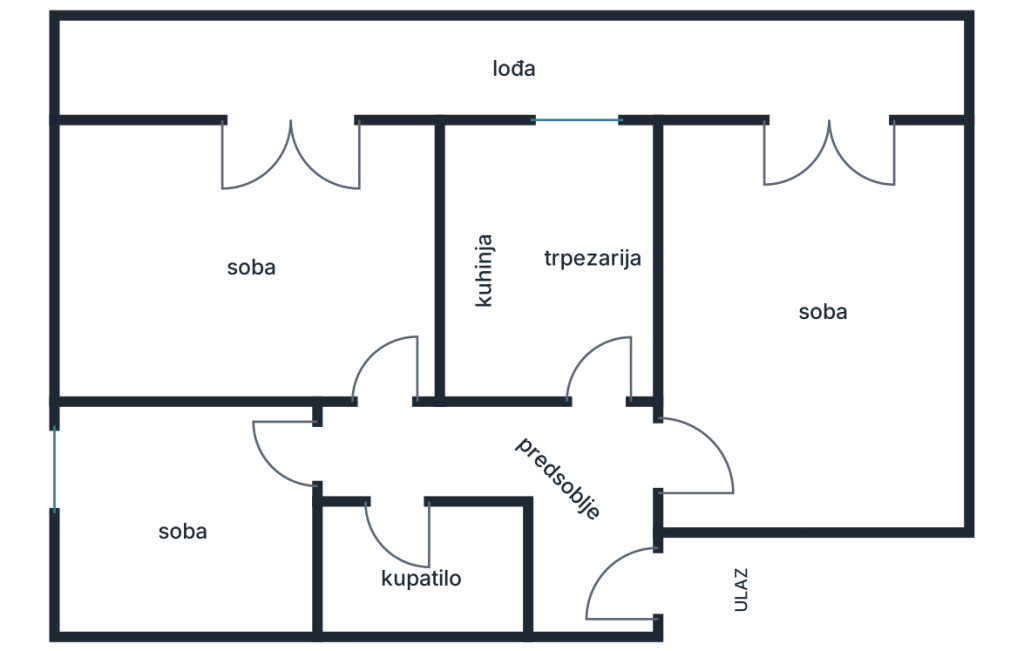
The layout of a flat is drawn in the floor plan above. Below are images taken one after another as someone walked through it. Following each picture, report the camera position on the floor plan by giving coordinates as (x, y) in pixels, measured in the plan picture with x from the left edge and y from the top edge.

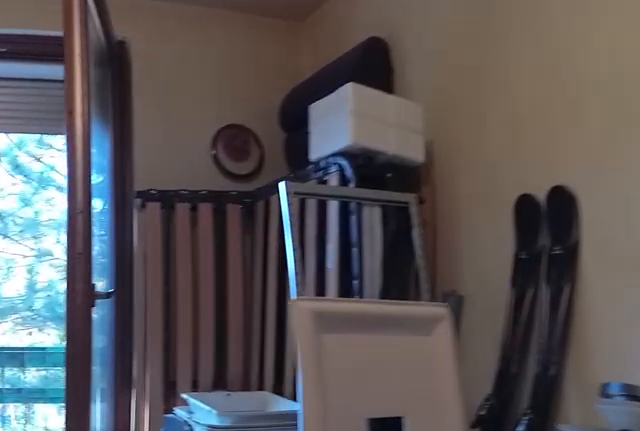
(766, 365)
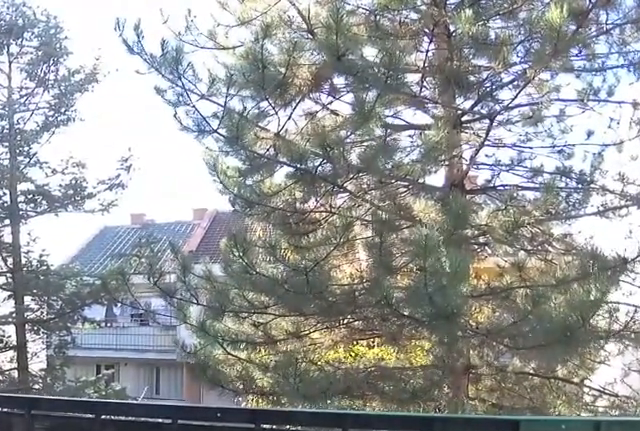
(837, 136)
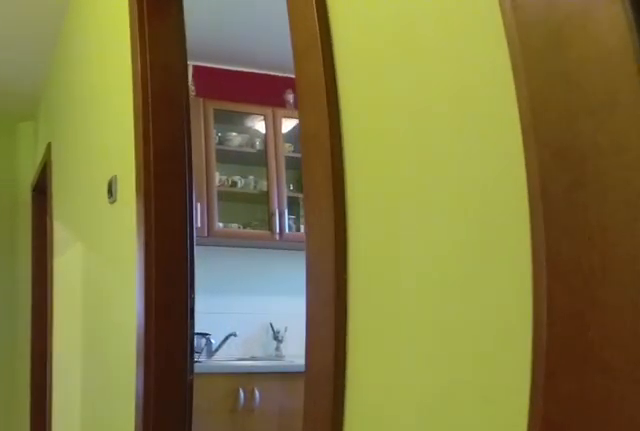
(726, 453)
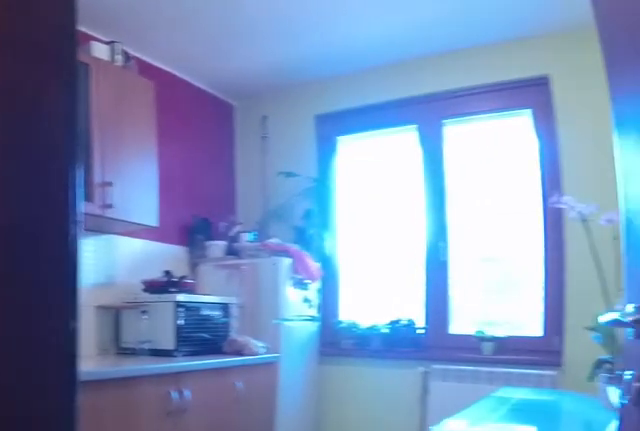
(648, 459)
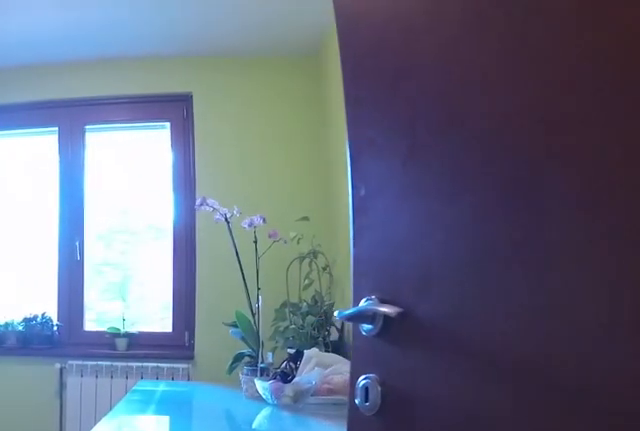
(629, 455)
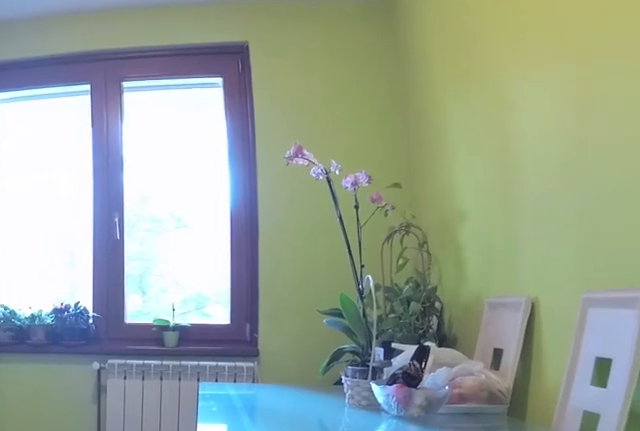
(629, 413)
